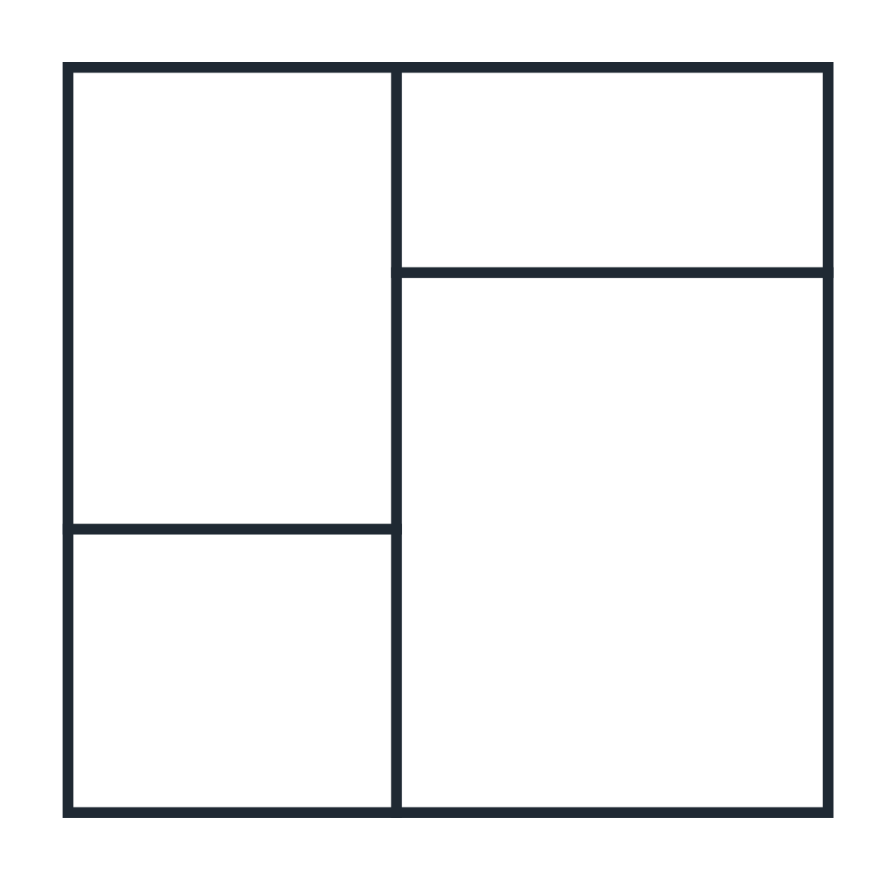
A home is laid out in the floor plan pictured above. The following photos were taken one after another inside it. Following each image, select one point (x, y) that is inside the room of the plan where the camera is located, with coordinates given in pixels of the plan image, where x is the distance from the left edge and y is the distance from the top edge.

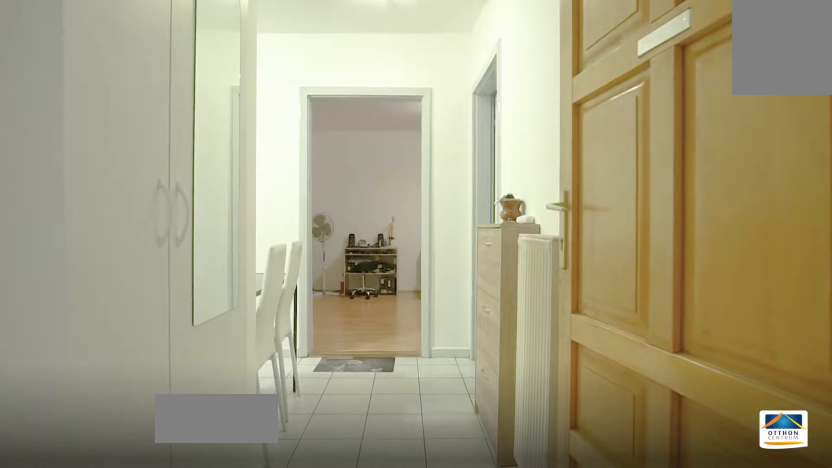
(672, 377)
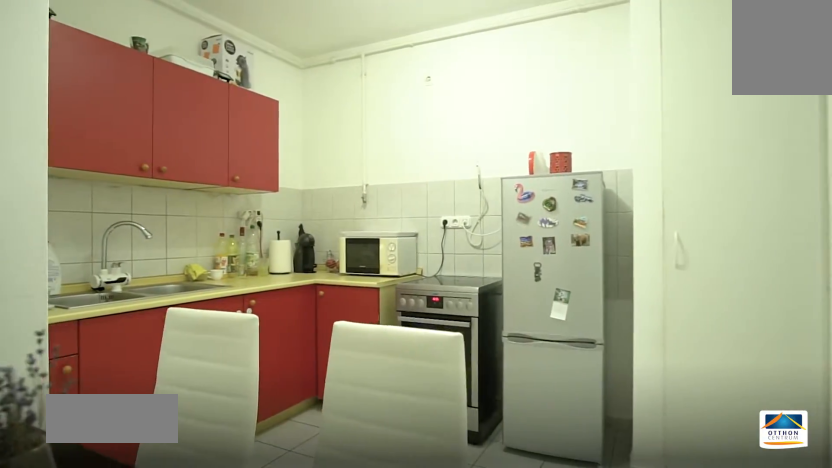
(604, 526)
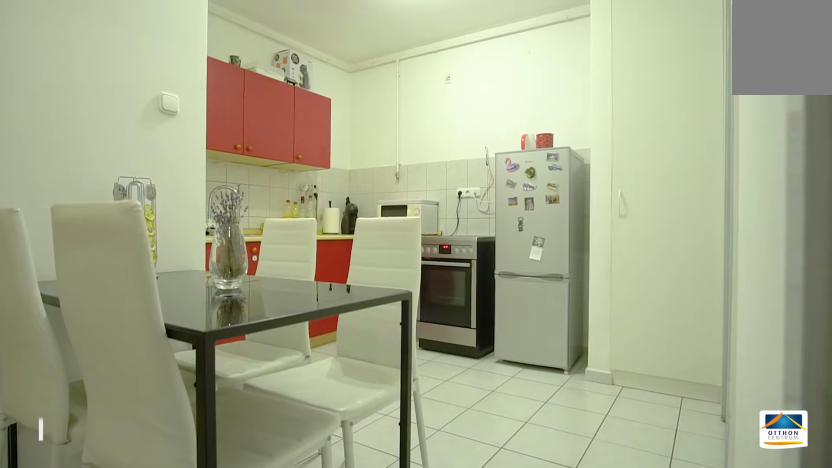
(604, 525)
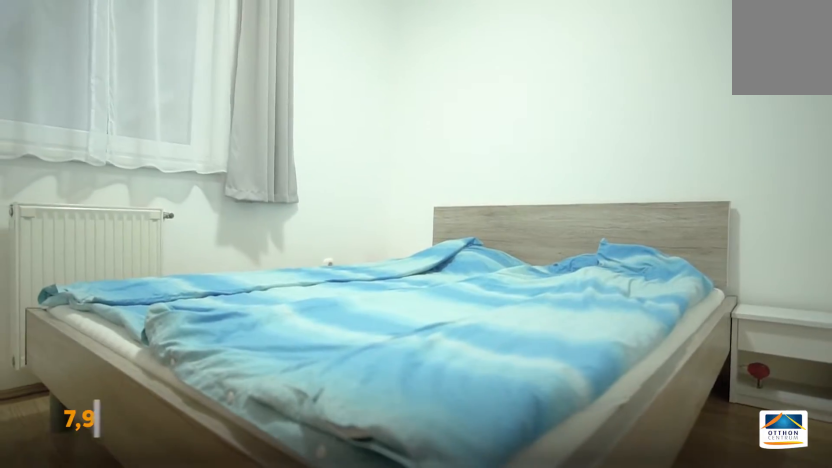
(614, 172)
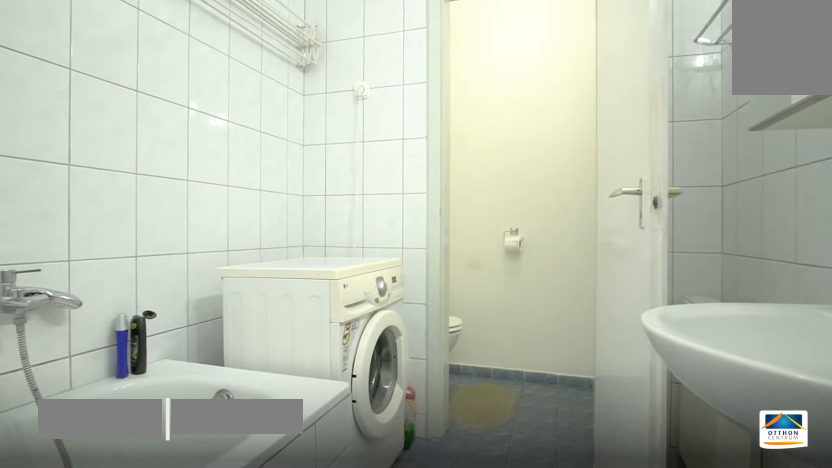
(238, 665)
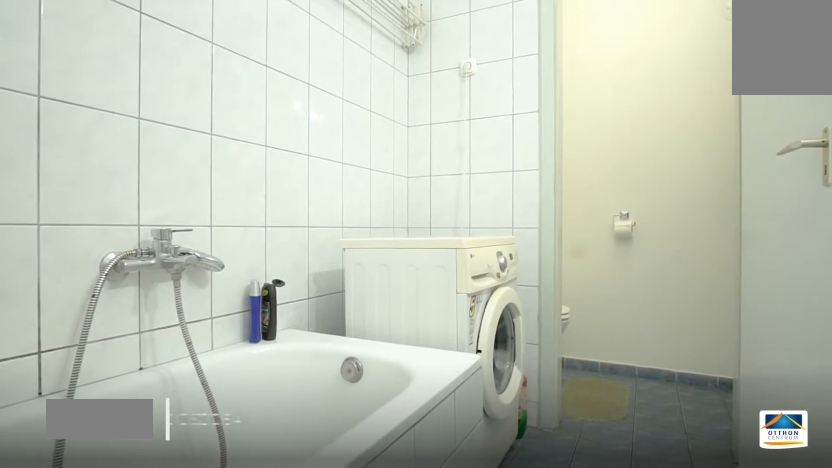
(236, 665)
